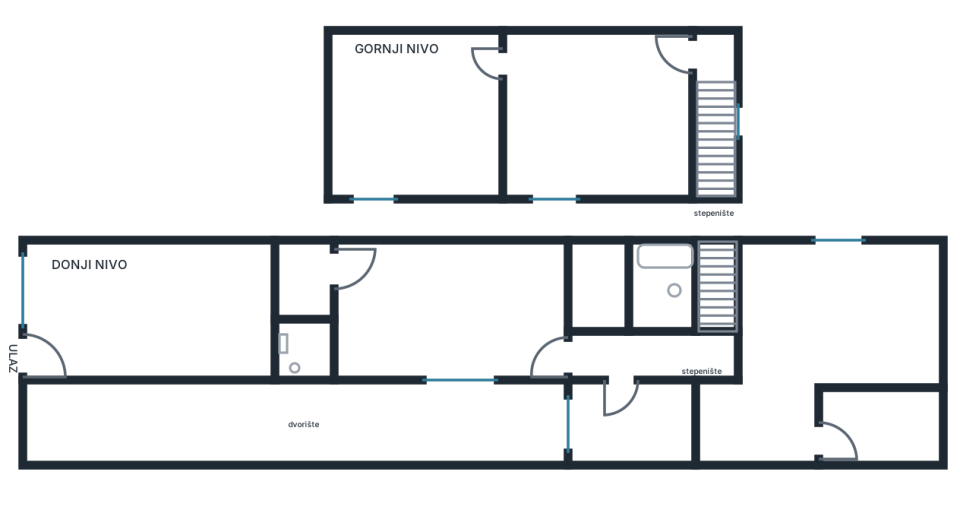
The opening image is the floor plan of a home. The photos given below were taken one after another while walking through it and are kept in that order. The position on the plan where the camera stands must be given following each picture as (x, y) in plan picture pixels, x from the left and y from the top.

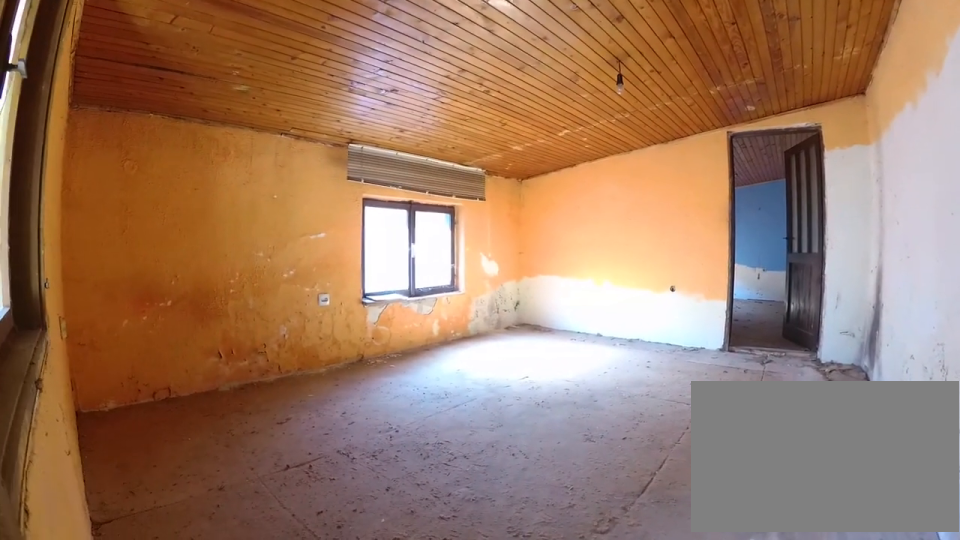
(682, 52)
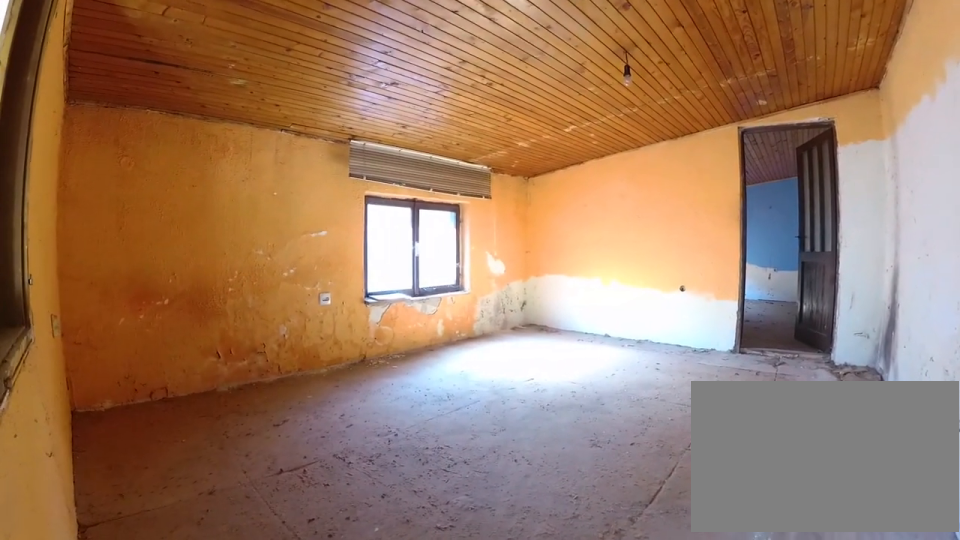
(682, 51)
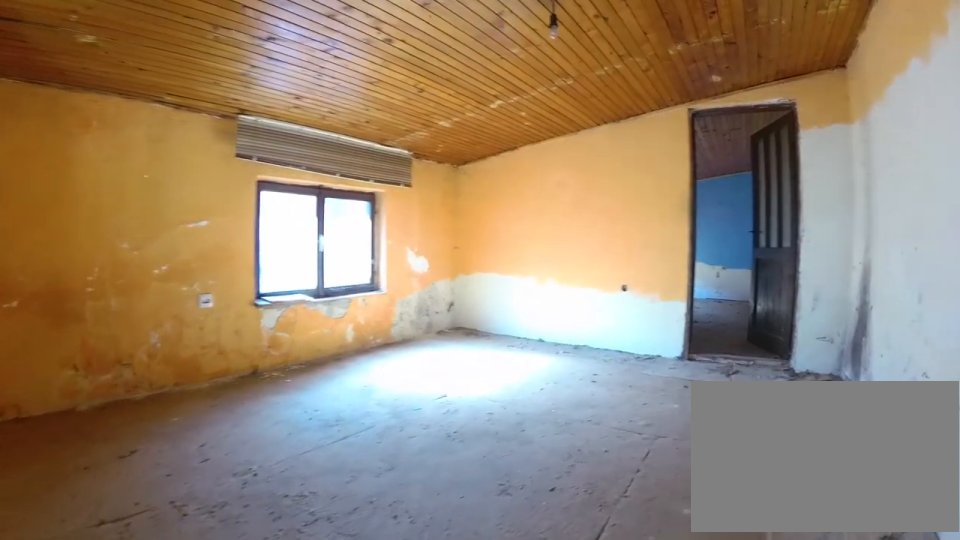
(677, 61)
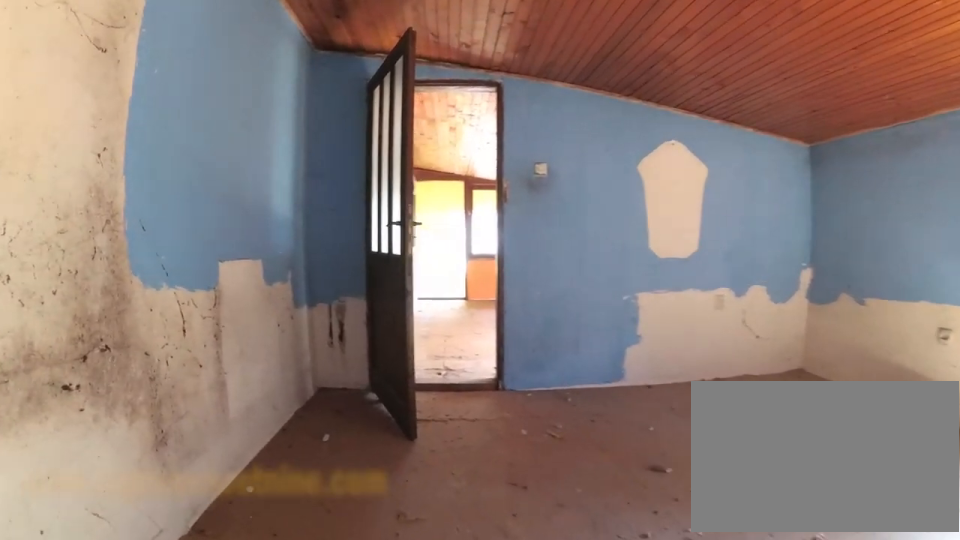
(374, 83)
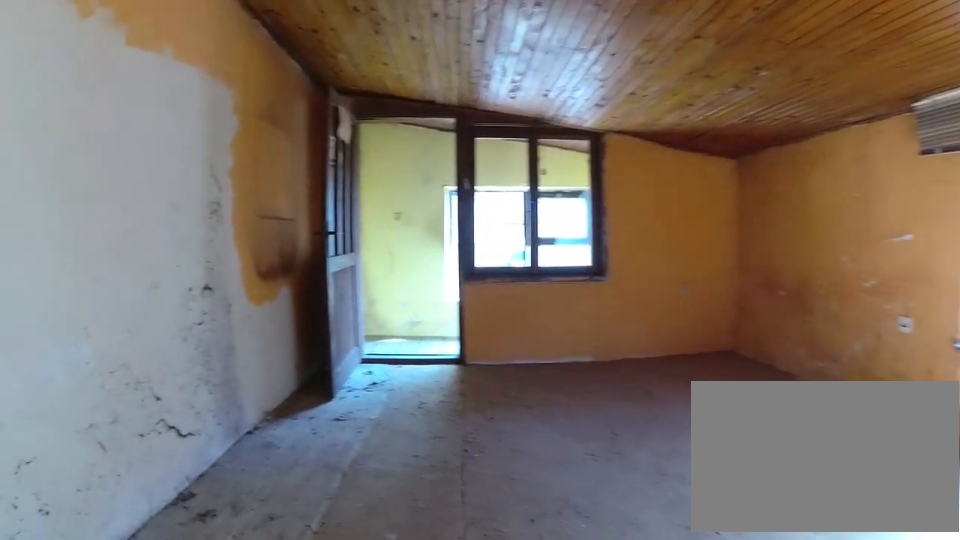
(518, 67)
